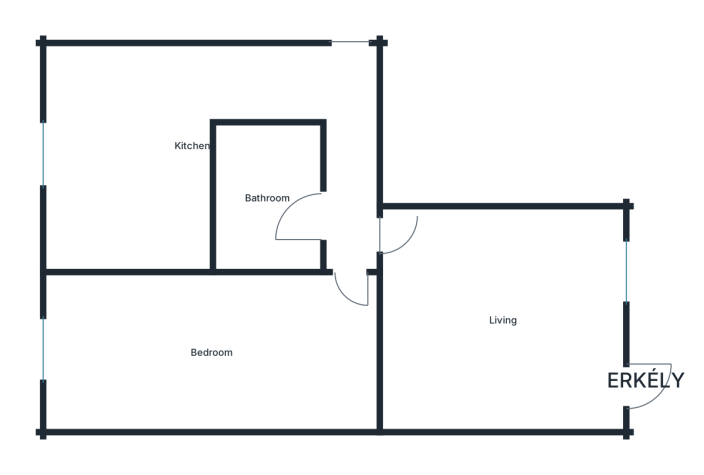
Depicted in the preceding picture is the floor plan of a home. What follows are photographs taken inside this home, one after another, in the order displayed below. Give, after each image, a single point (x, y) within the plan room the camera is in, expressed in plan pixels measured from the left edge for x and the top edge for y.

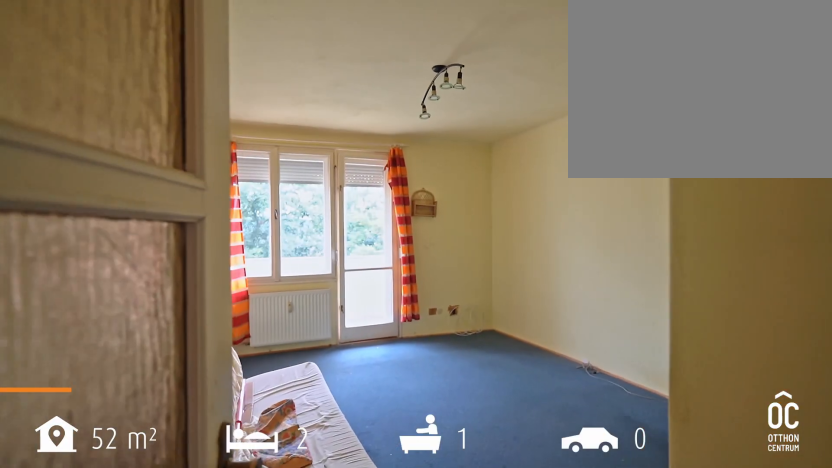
(503, 320)
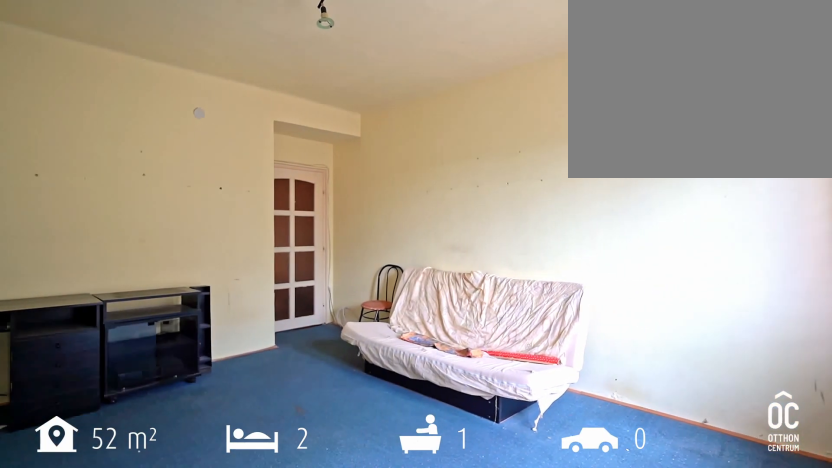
(503, 320)
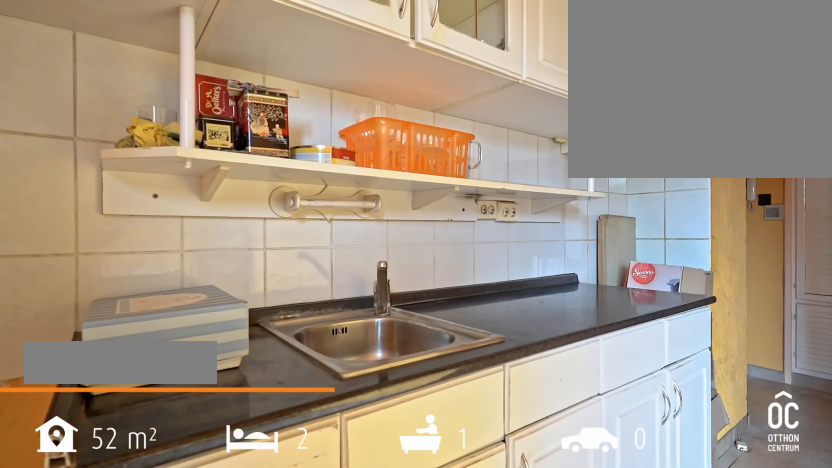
(127, 144)
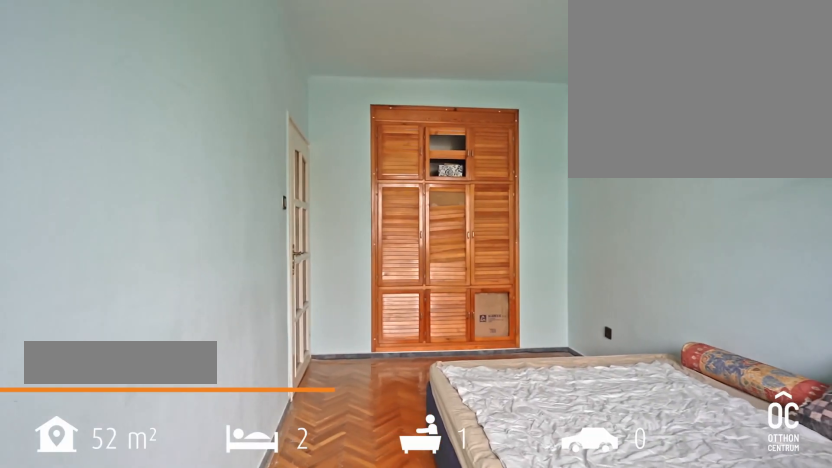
(210, 349)
